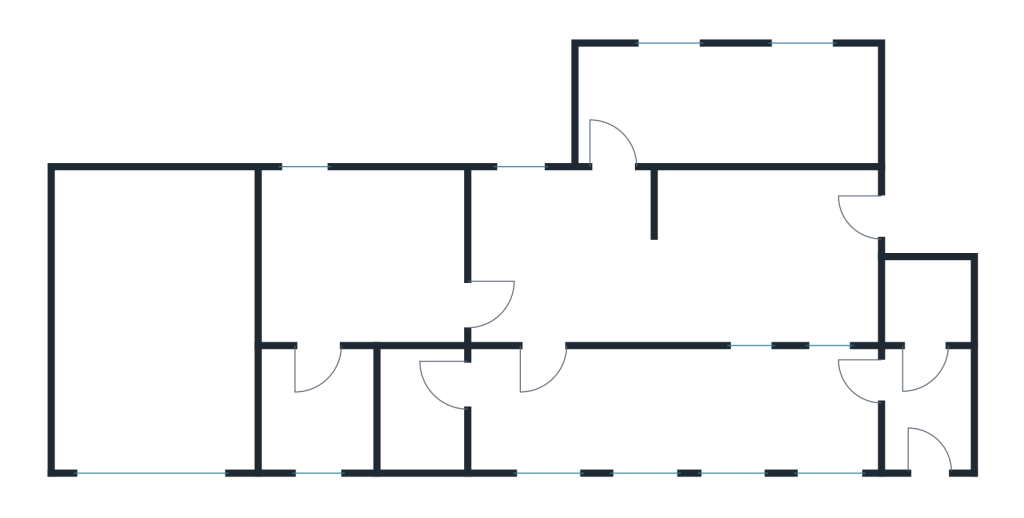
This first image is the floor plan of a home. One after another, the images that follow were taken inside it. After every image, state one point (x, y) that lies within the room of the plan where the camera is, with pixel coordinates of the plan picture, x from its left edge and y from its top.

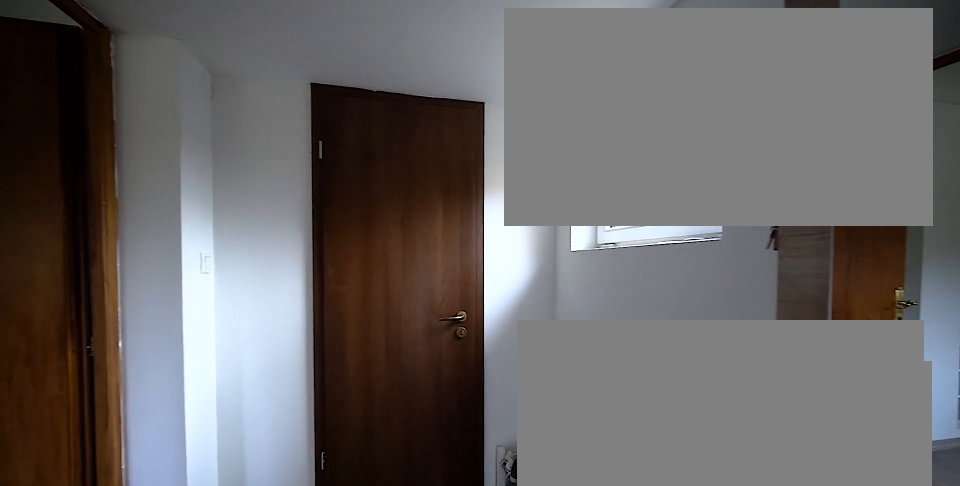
(927, 414)
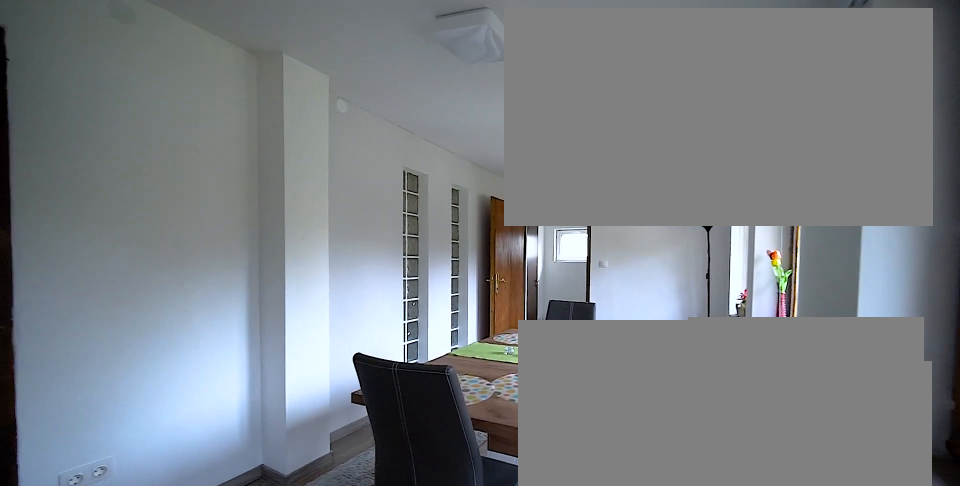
(666, 414)
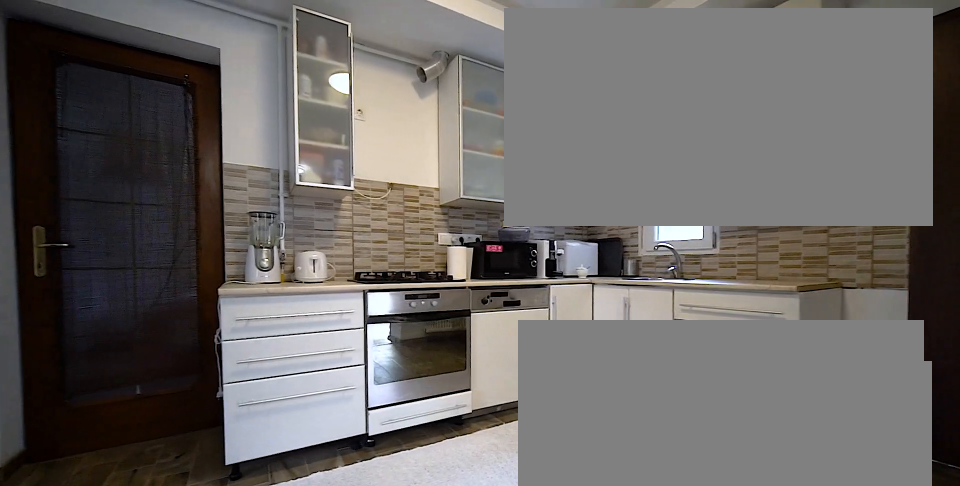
(666, 284)
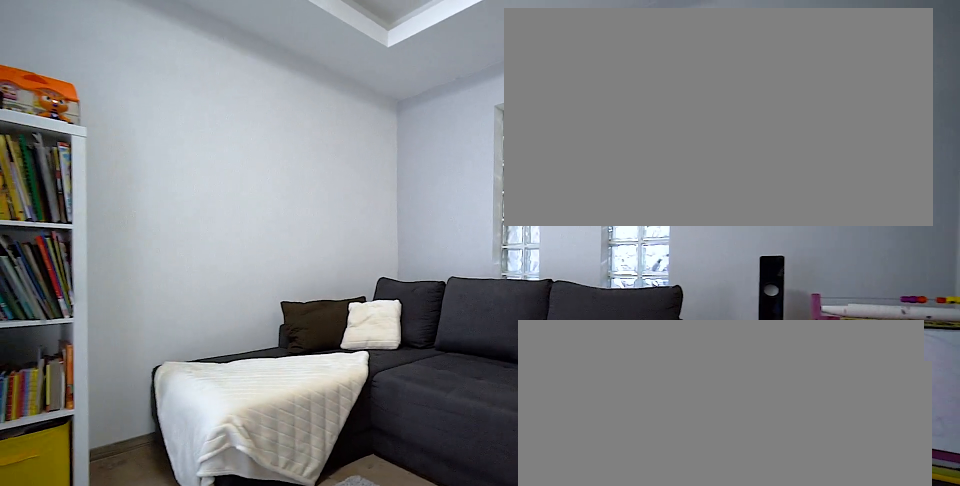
(666, 284)
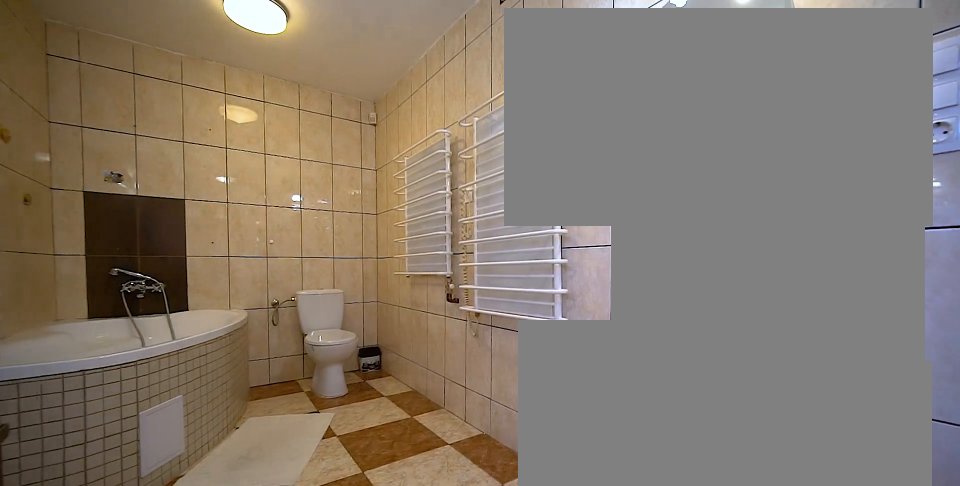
(730, 106)
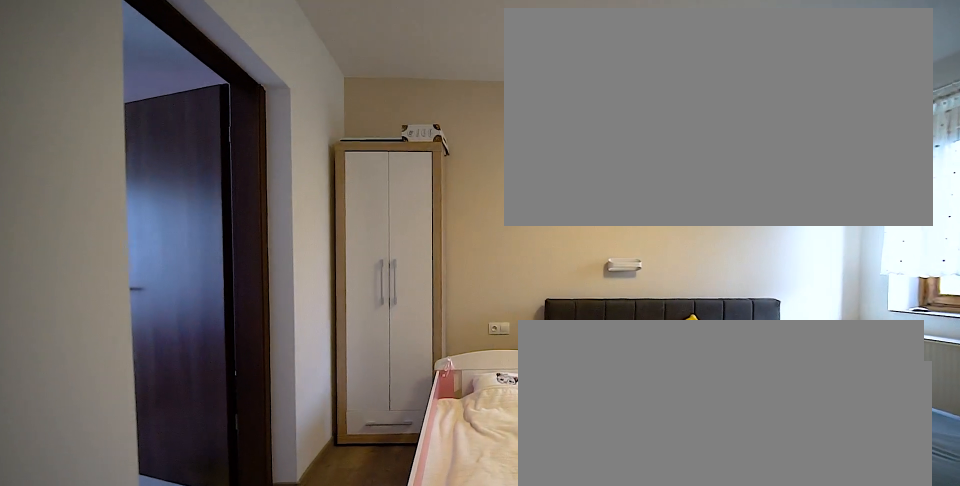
(367, 262)
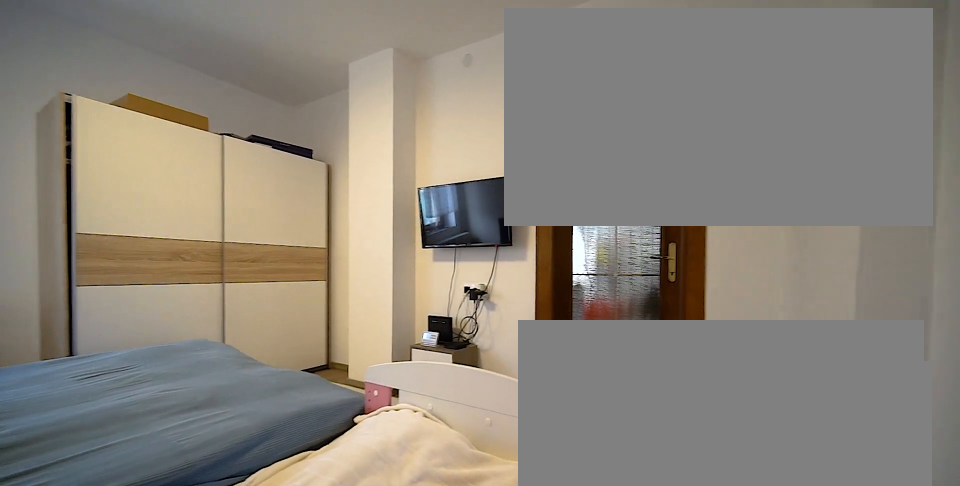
(367, 262)
